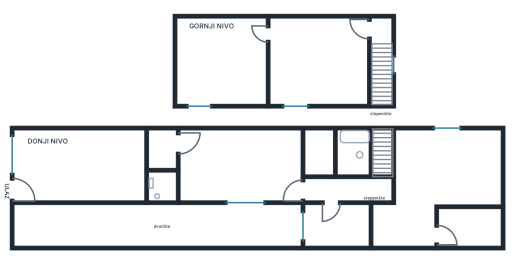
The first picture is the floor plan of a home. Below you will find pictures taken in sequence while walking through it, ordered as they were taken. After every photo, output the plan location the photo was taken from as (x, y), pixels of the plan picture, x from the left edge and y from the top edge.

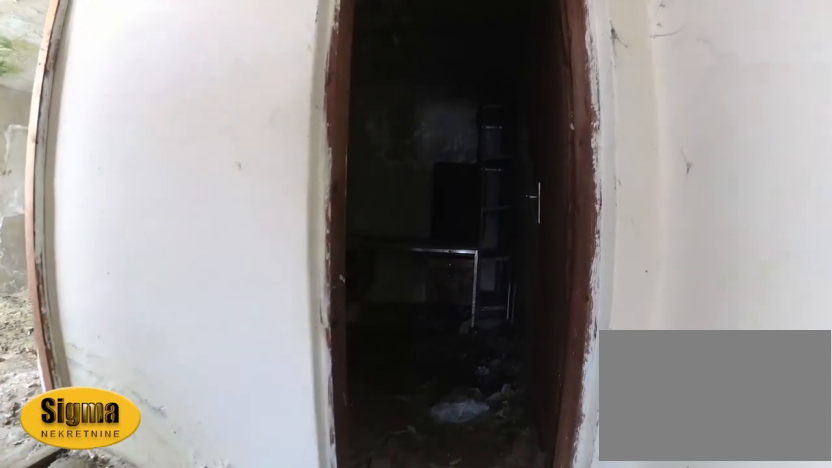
(413, 222)
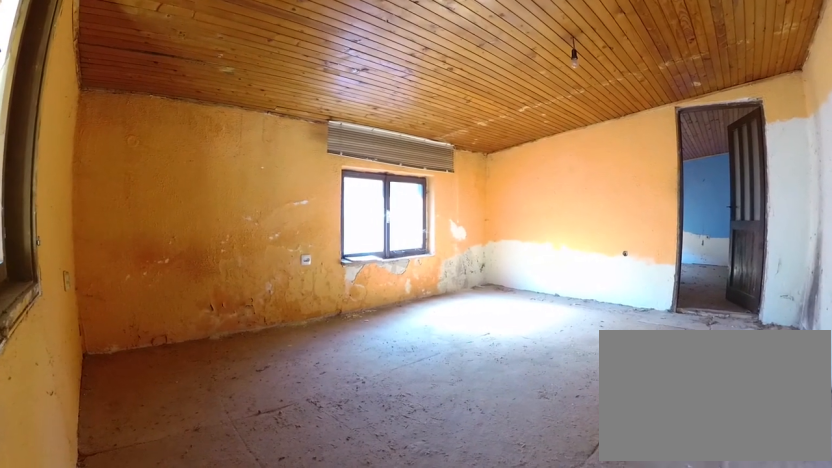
(363, 27)
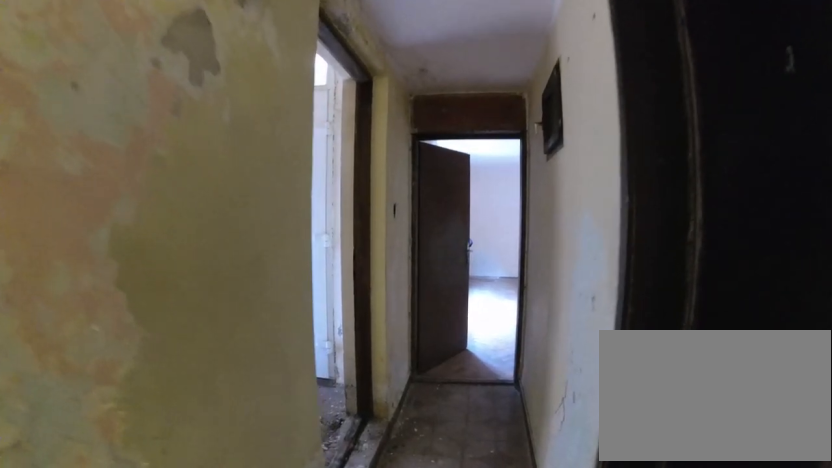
(388, 184)
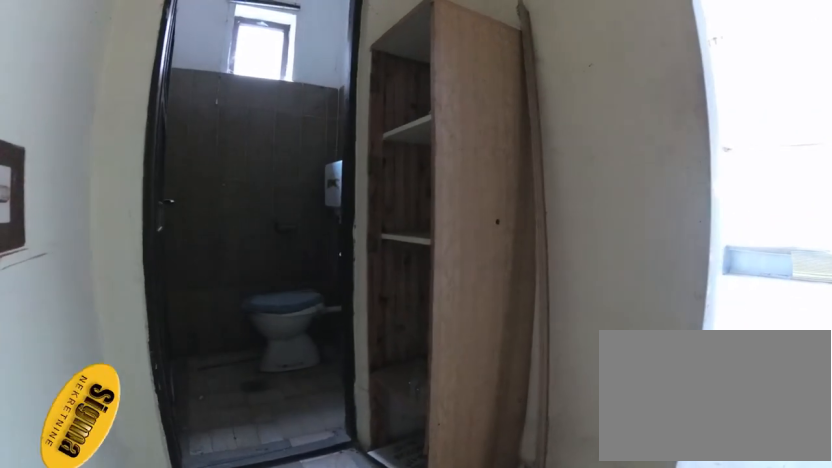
(168, 137)
